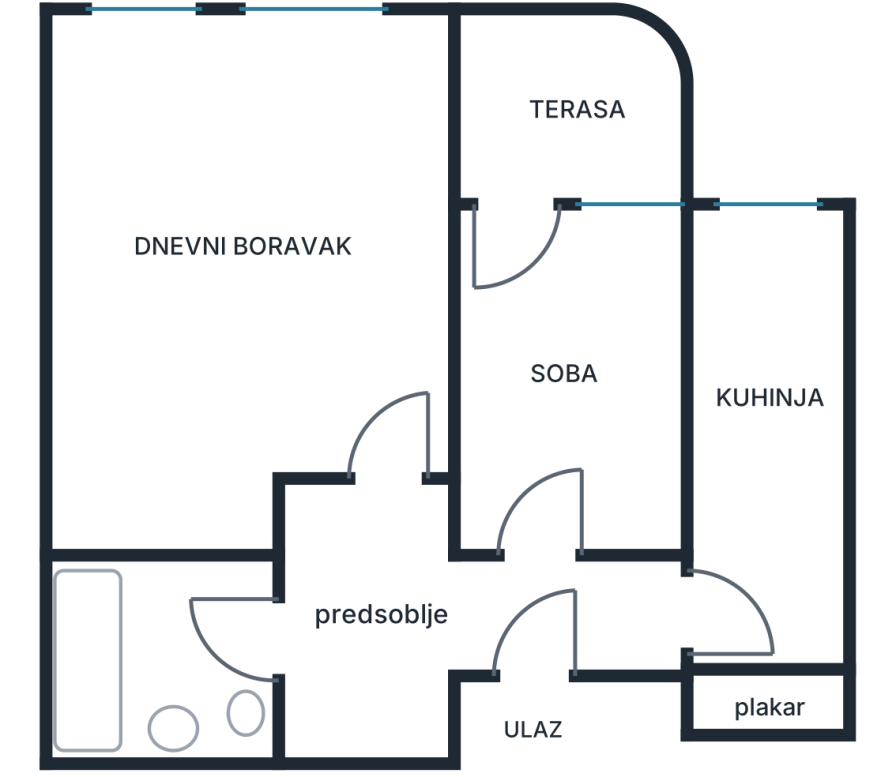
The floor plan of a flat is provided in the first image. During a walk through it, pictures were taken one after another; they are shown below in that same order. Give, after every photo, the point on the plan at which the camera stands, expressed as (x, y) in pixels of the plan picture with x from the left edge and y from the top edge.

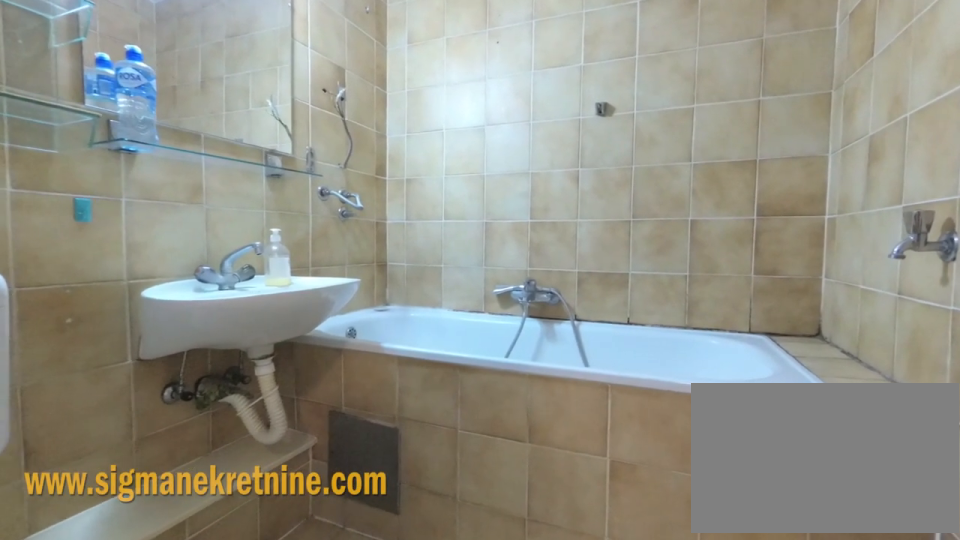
(271, 622)
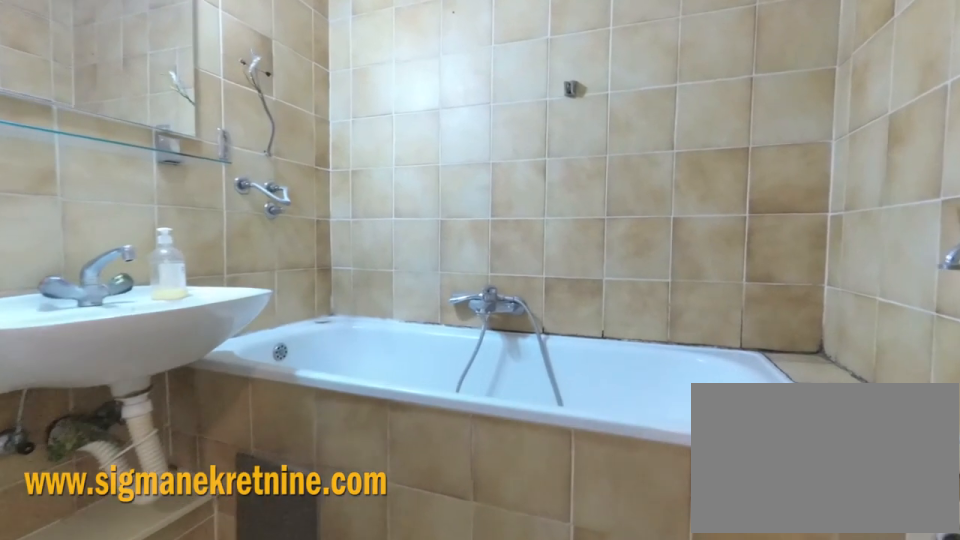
(223, 618)
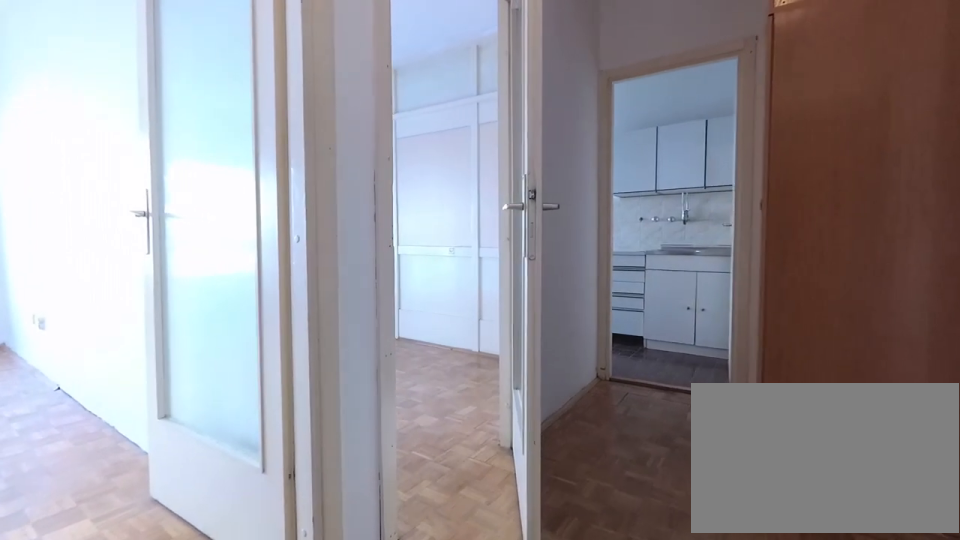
(366, 623)
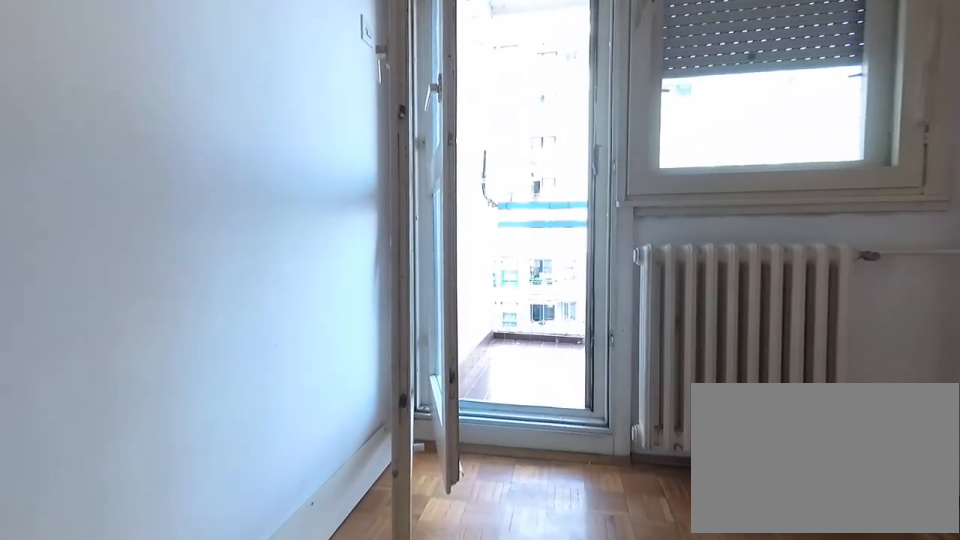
(532, 418)
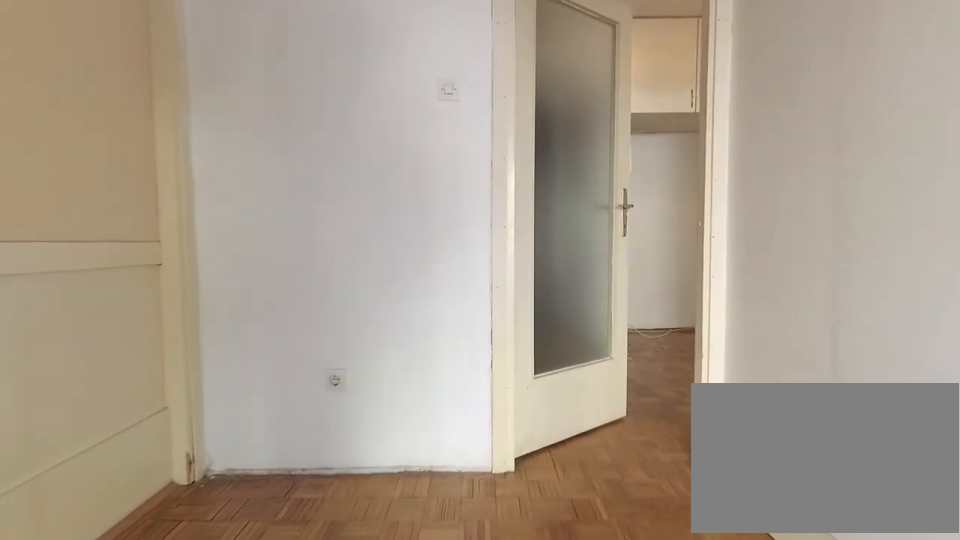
(536, 316)
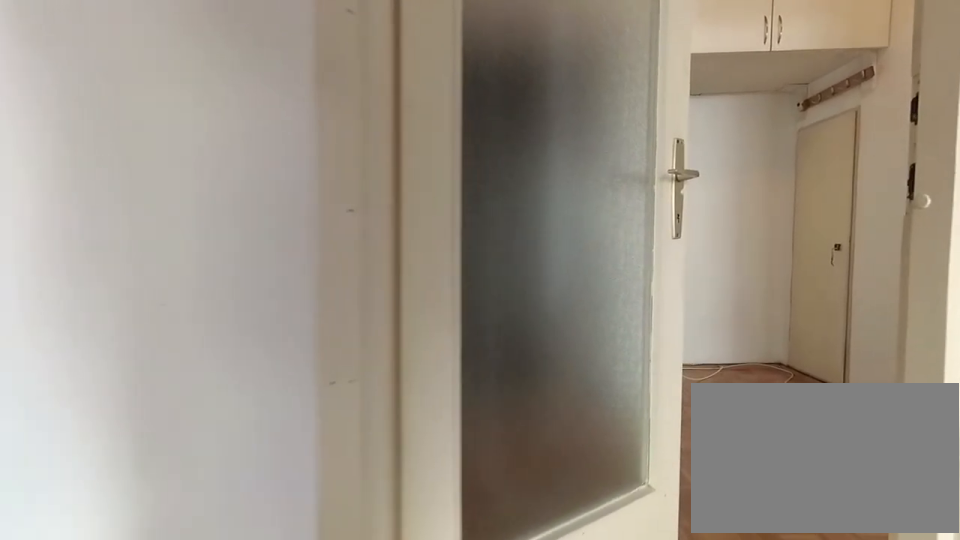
(540, 446)
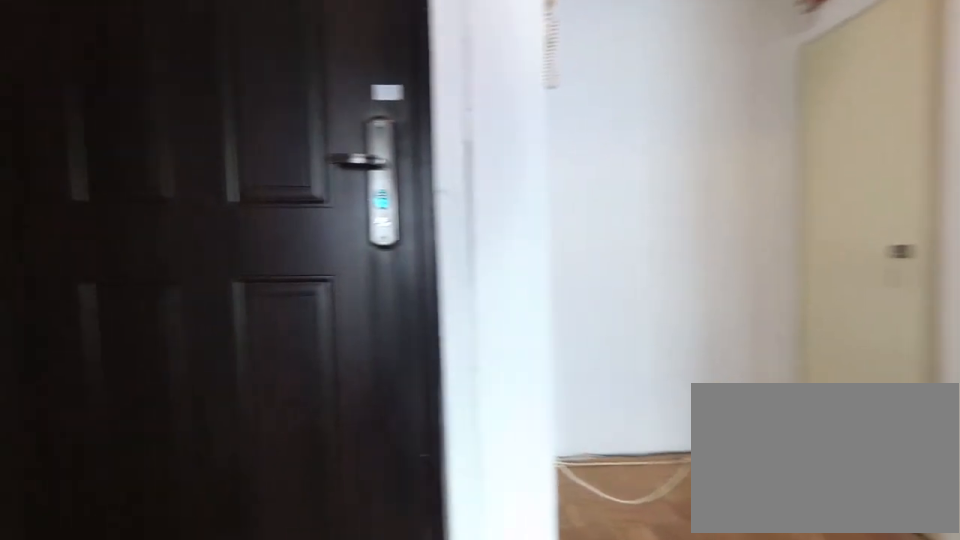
(537, 547)
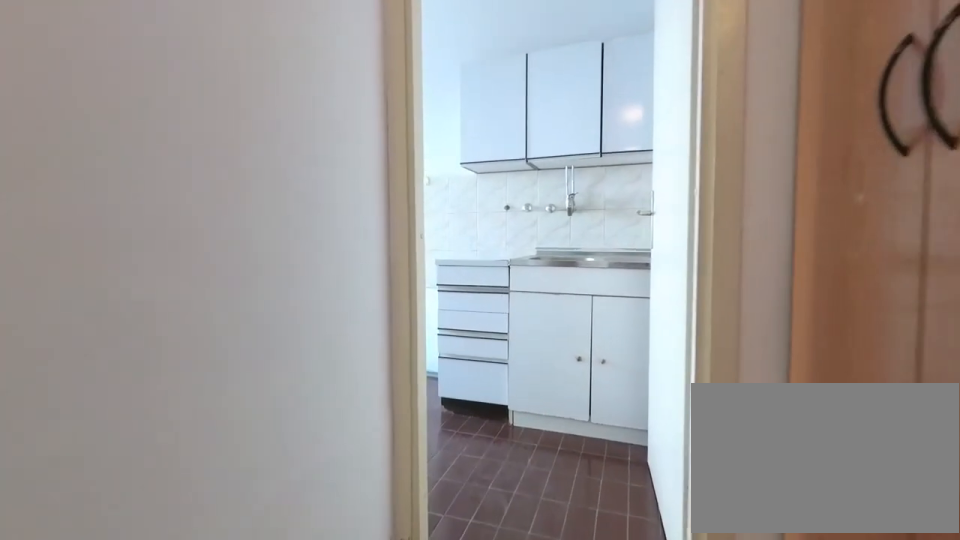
(585, 624)
